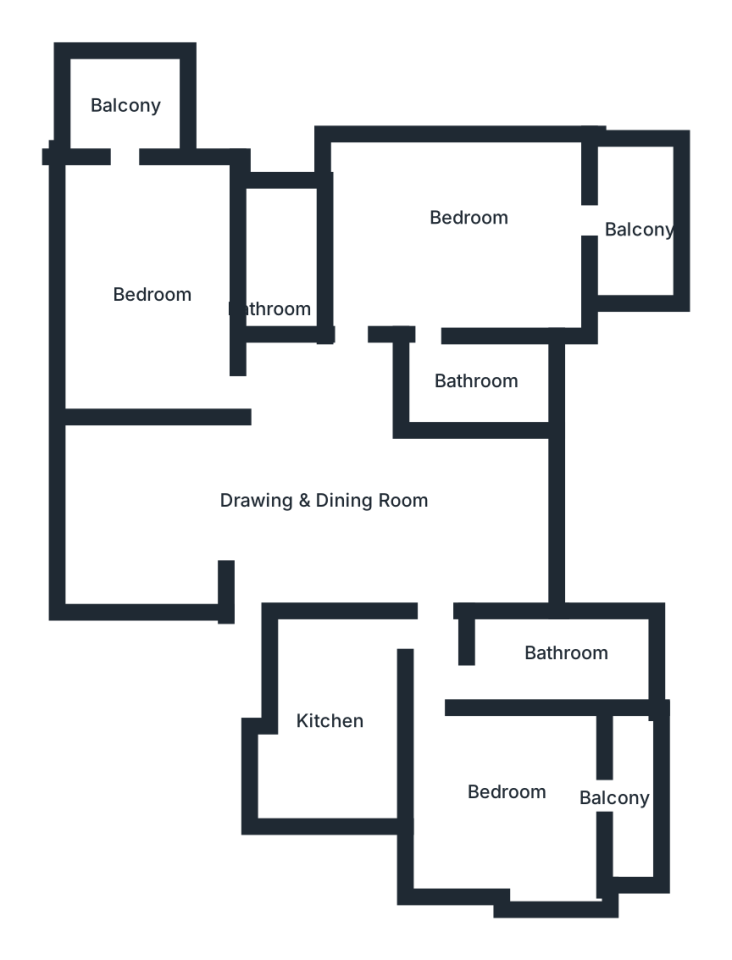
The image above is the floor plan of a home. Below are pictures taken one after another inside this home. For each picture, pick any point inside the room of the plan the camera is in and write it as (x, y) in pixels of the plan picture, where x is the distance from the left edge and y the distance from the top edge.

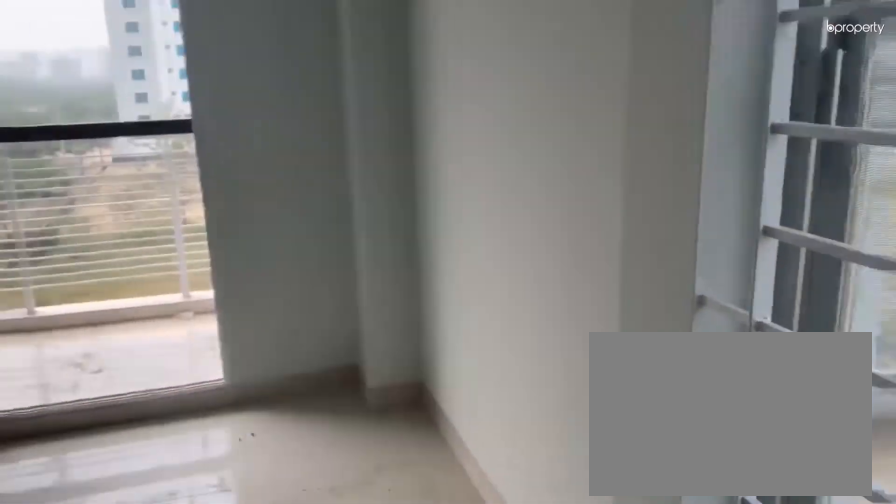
(527, 803)
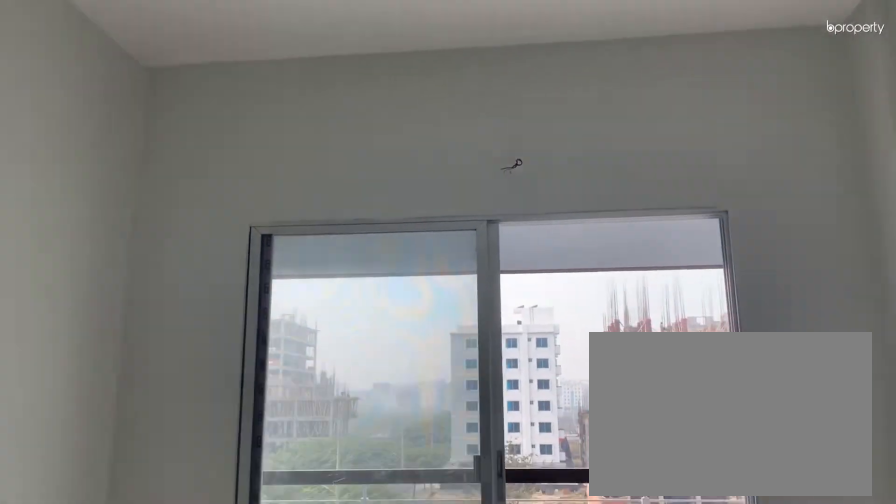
(527, 803)
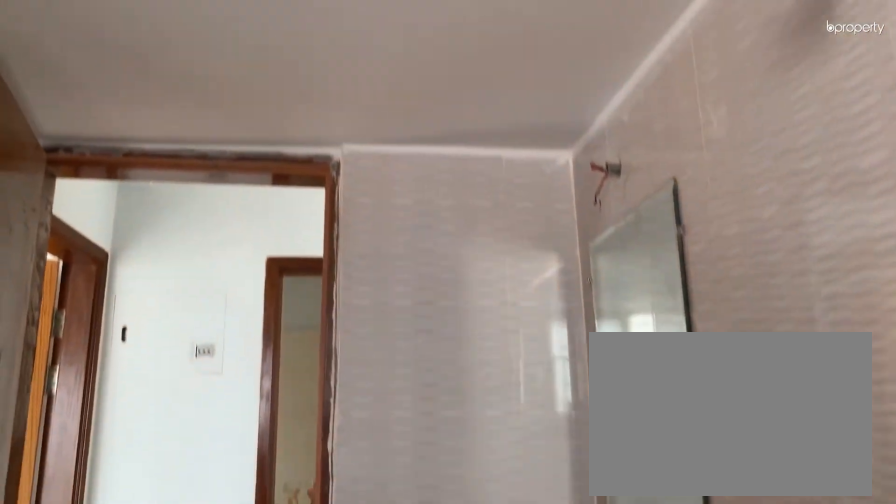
(542, 654)
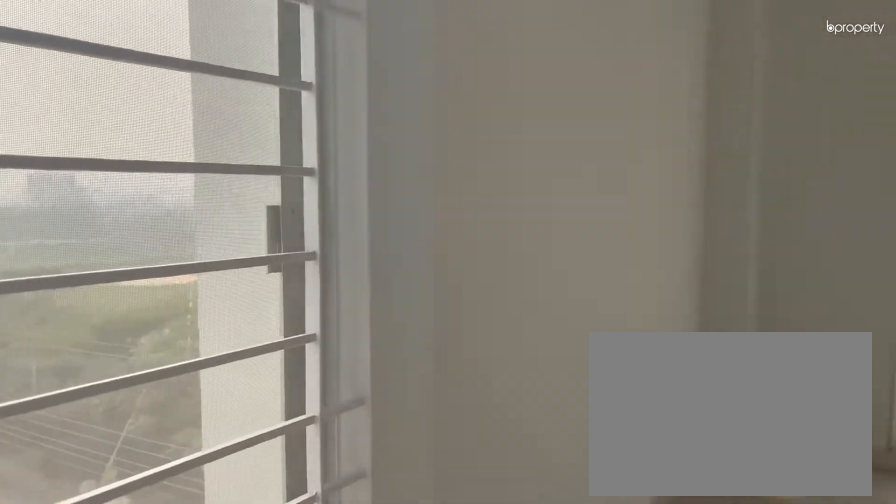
(455, 252)
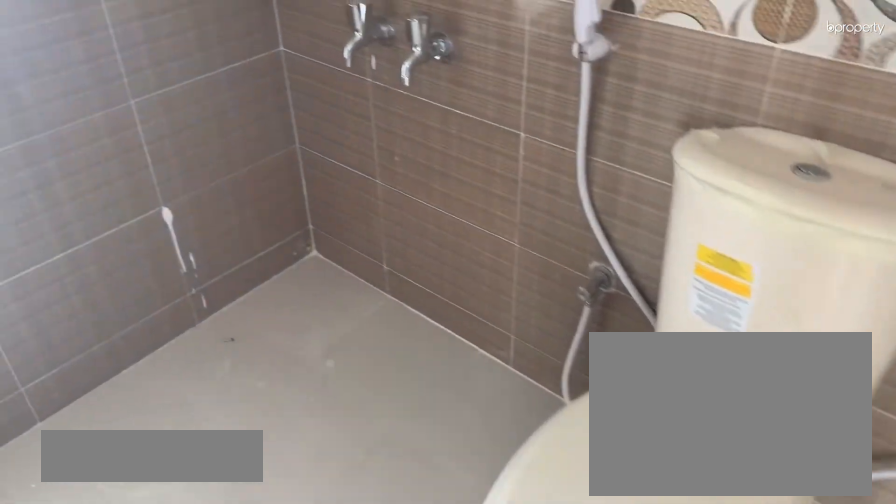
(469, 381)
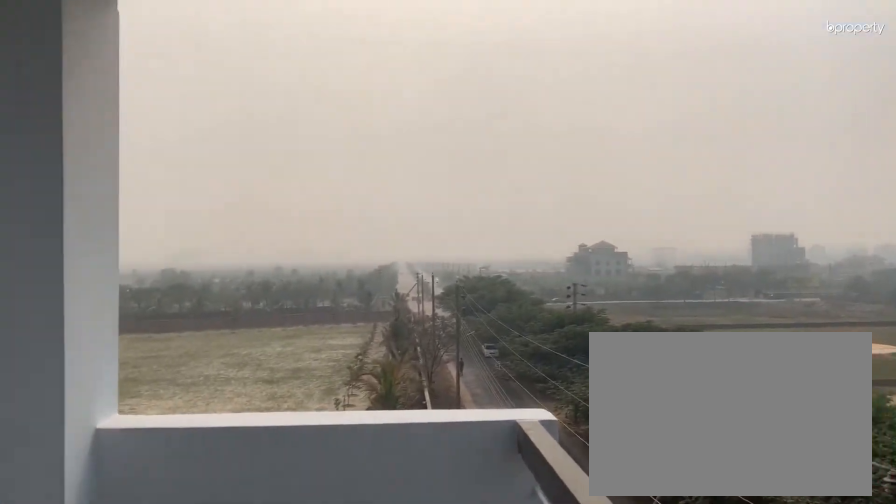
(640, 227)
